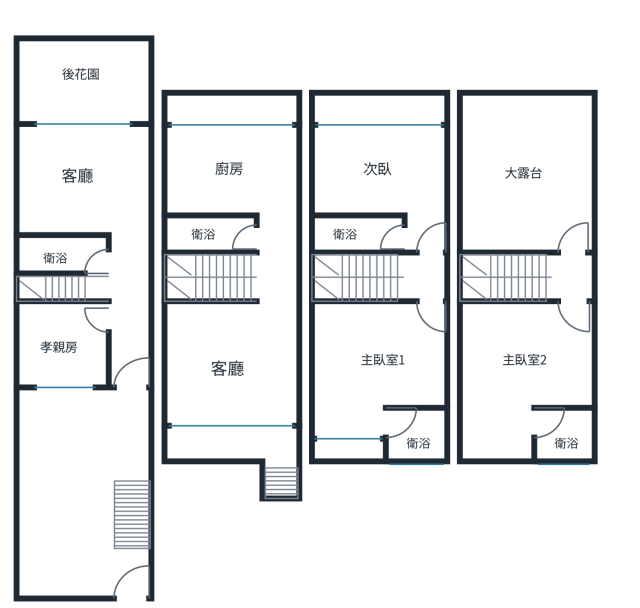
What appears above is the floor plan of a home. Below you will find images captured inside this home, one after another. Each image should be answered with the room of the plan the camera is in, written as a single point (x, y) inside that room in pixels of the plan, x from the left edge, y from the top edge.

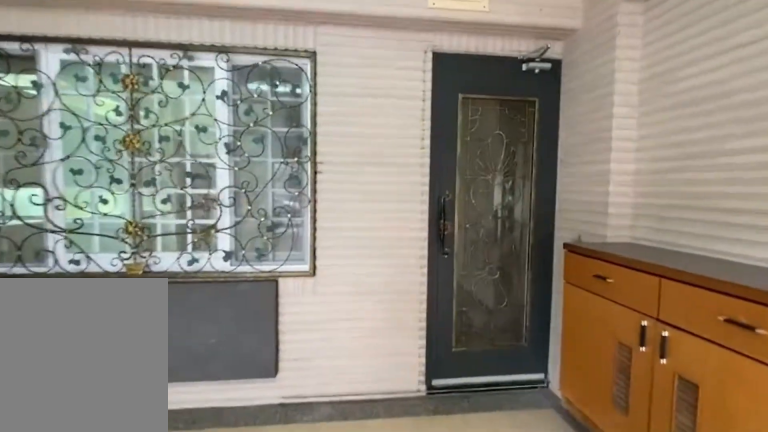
(67, 543)
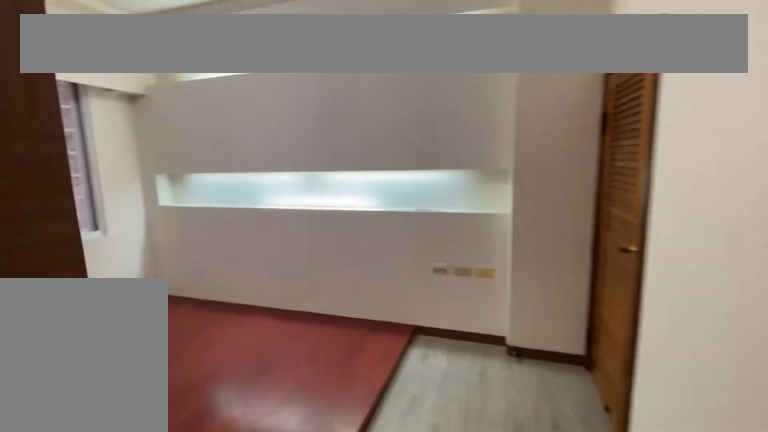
(67, 347)
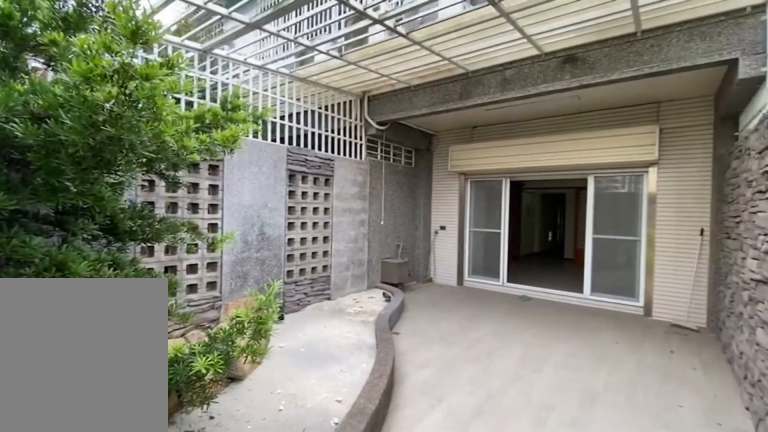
(68, 97)
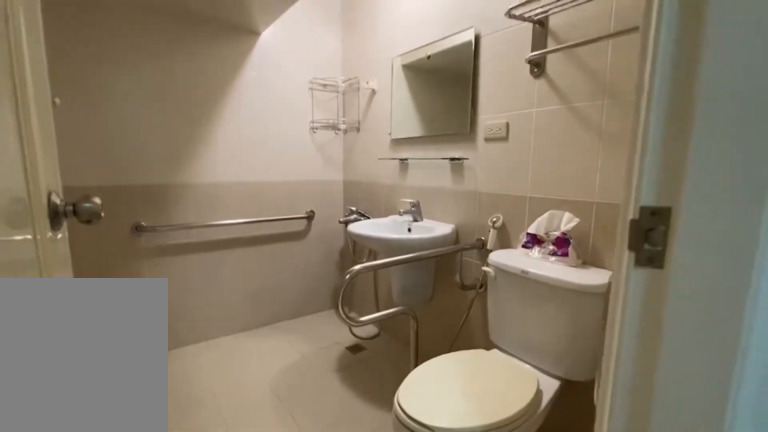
(67, 243)
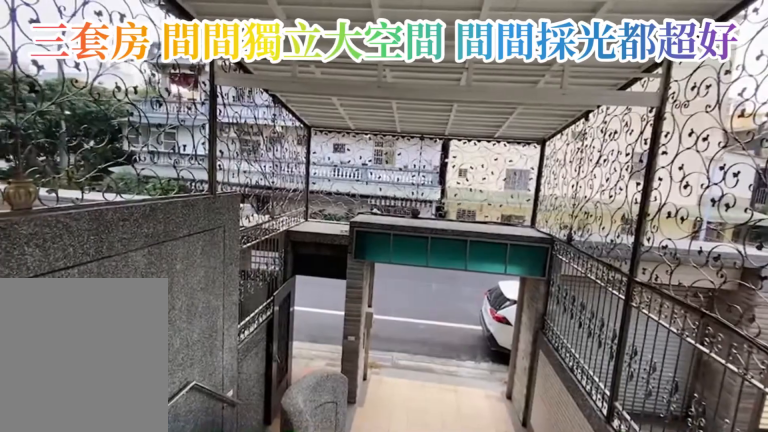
(274, 446)
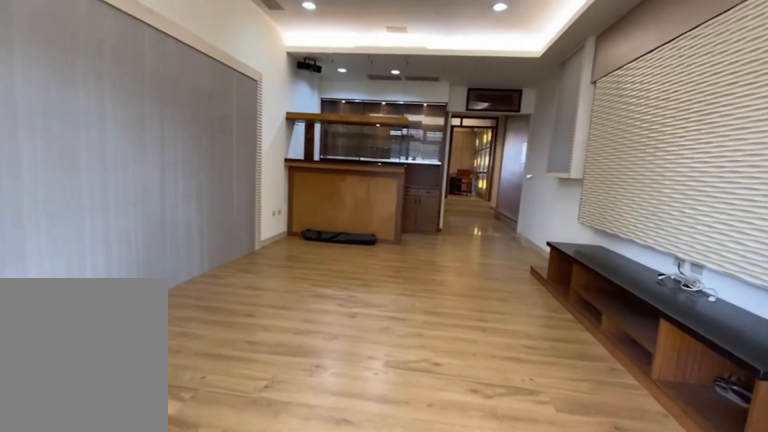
(258, 363)
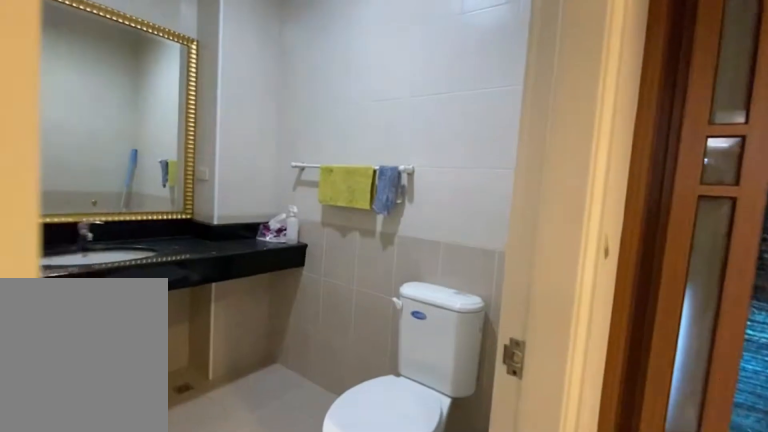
(214, 234)
